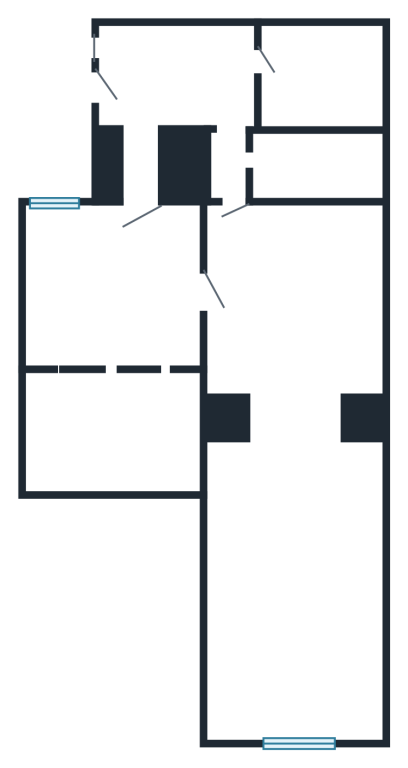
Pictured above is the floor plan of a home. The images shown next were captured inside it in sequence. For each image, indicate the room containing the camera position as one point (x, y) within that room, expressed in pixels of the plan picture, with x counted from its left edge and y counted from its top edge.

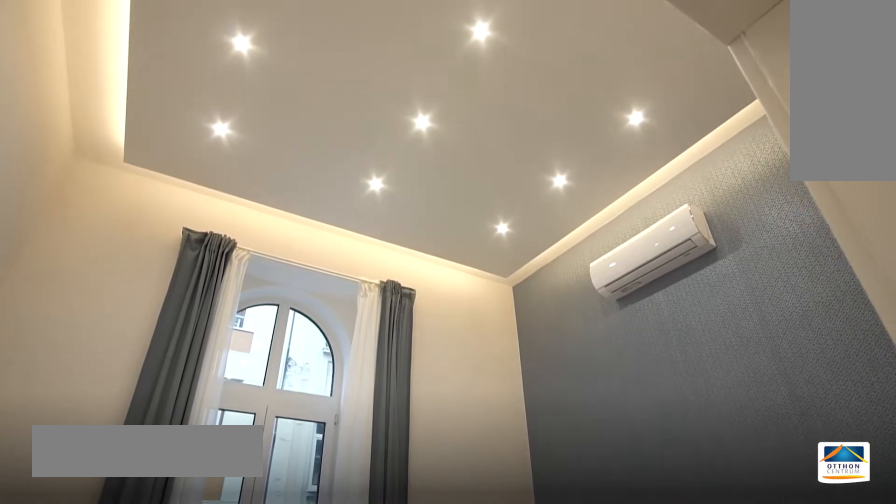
(298, 655)
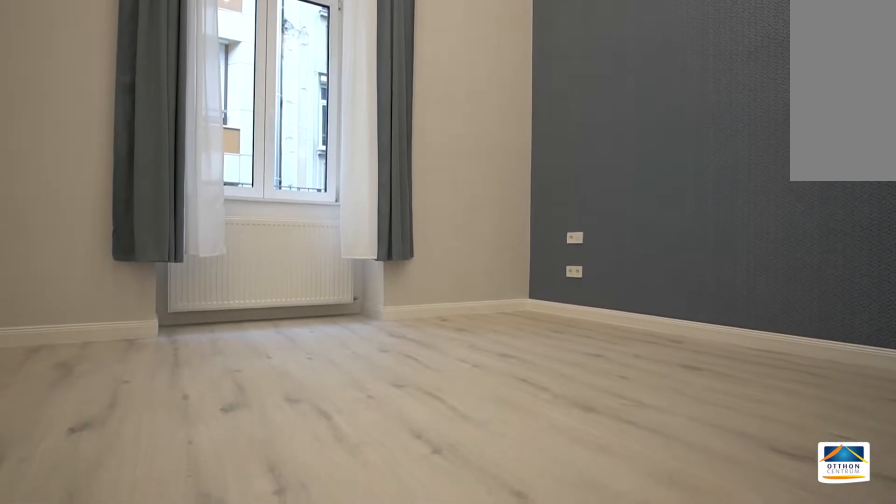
(299, 654)
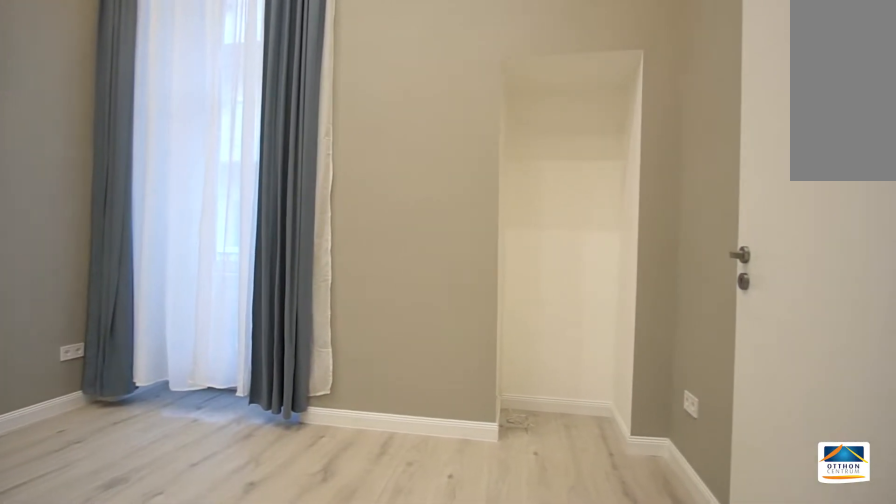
(120, 314)
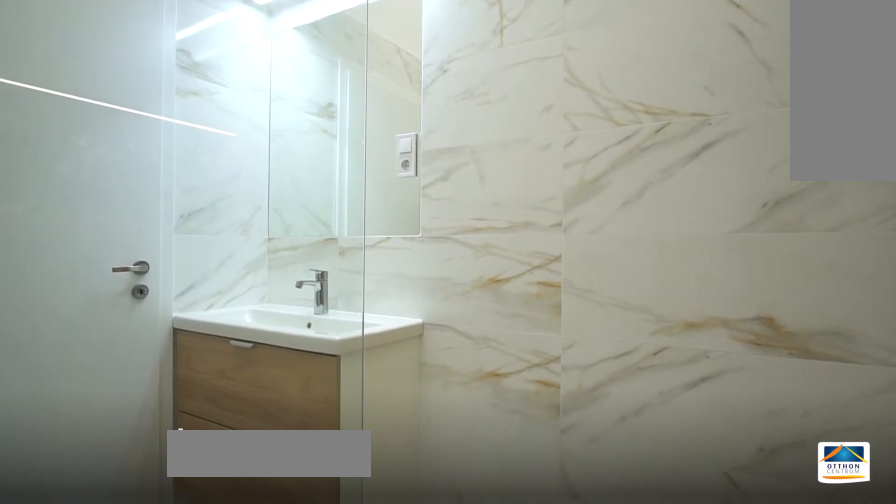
(322, 80)
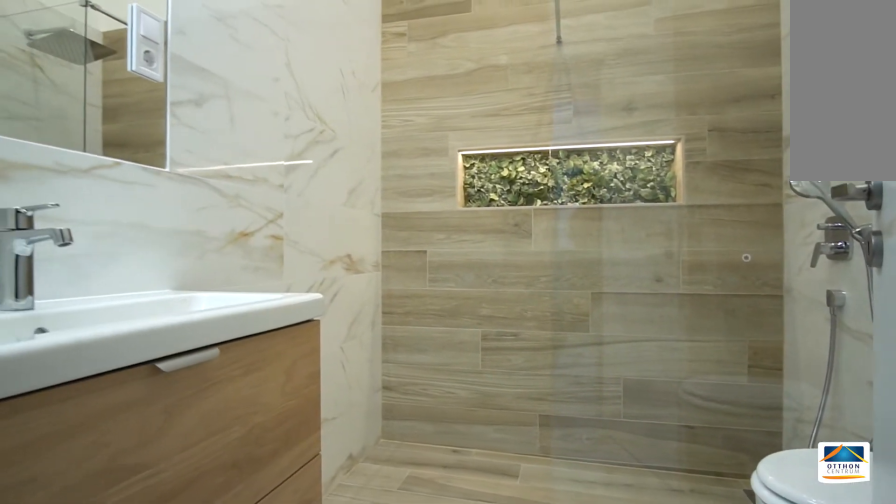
(322, 80)
